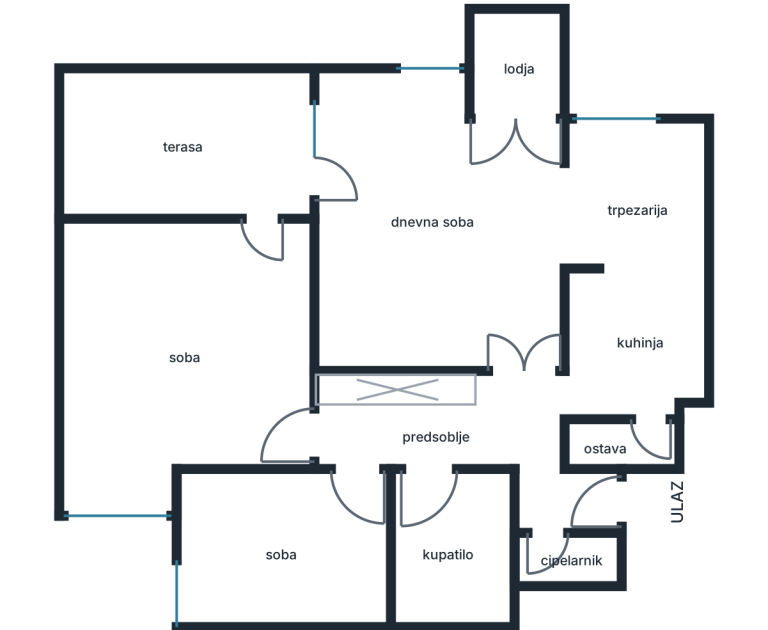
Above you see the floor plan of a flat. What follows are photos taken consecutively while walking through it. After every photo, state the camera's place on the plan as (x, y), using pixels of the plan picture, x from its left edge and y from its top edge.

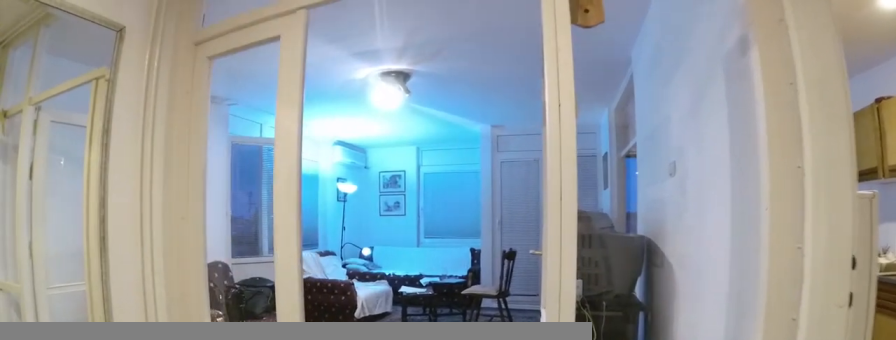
(539, 448)
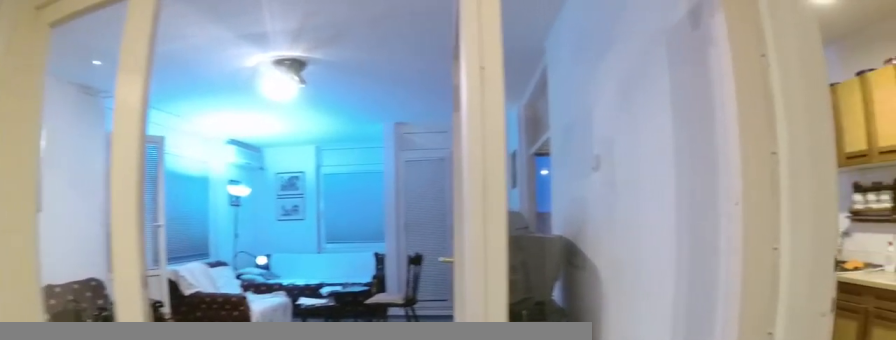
(542, 432)
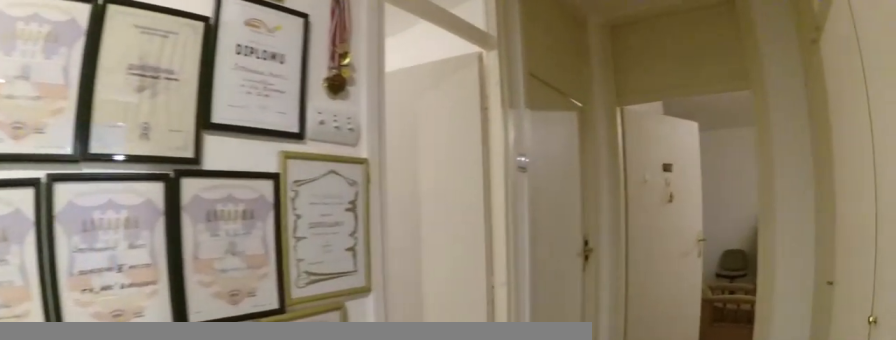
(536, 412)
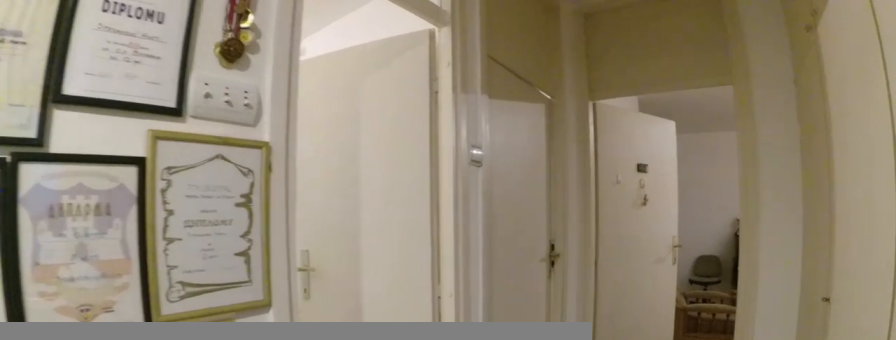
(520, 417)
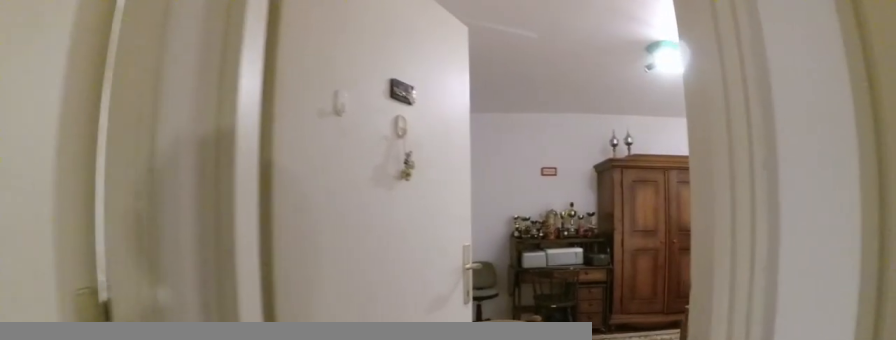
(404, 429)
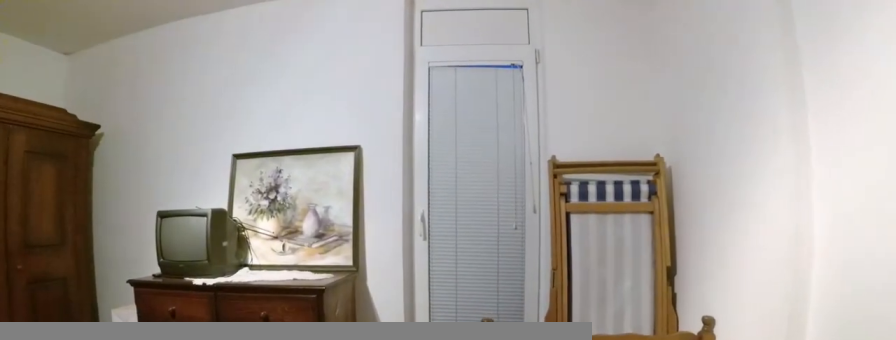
(282, 353)
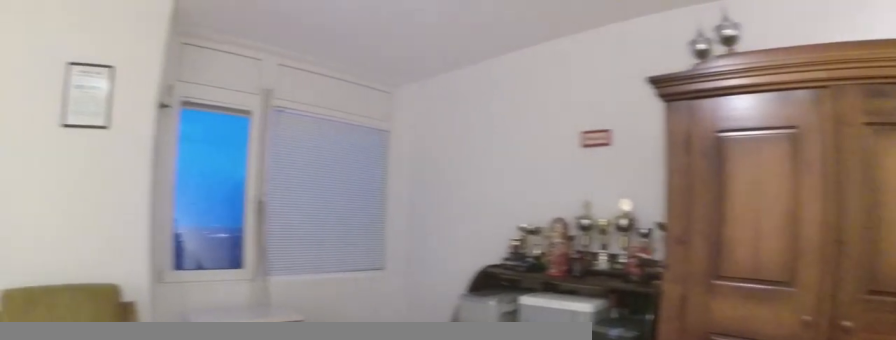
(284, 264)
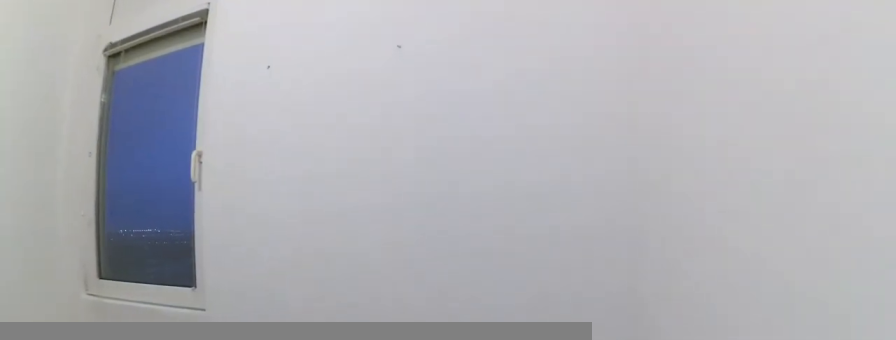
(303, 505)
